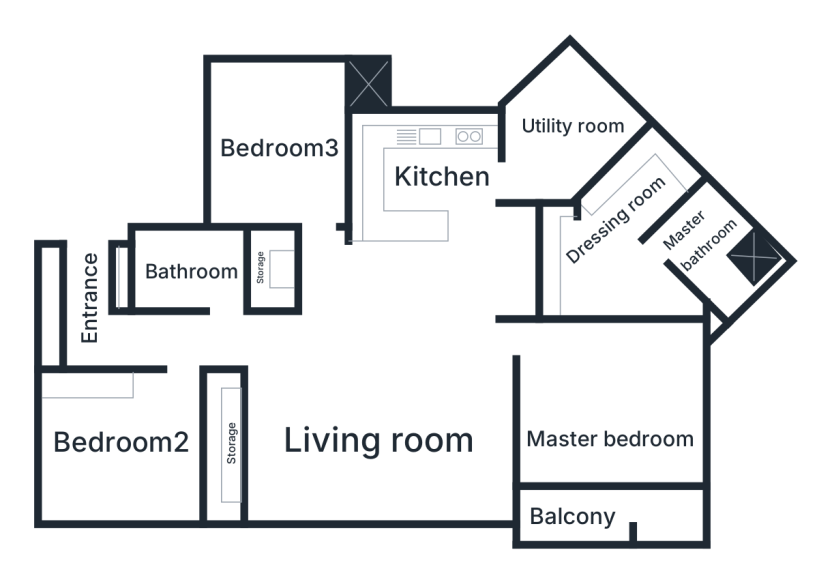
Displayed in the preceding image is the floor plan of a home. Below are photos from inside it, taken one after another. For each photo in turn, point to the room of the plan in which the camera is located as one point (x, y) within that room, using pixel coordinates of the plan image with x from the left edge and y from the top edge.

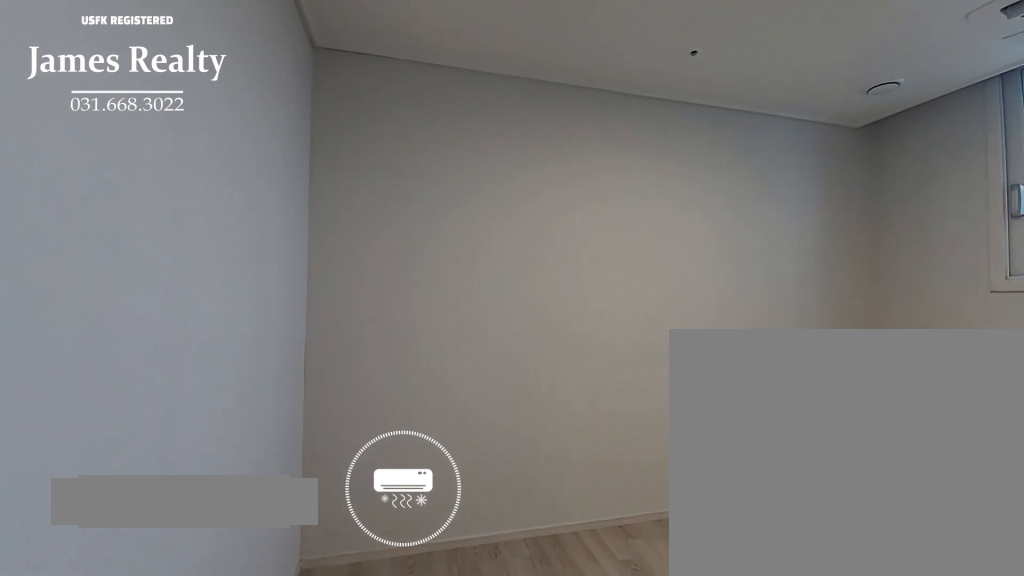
(293, 132)
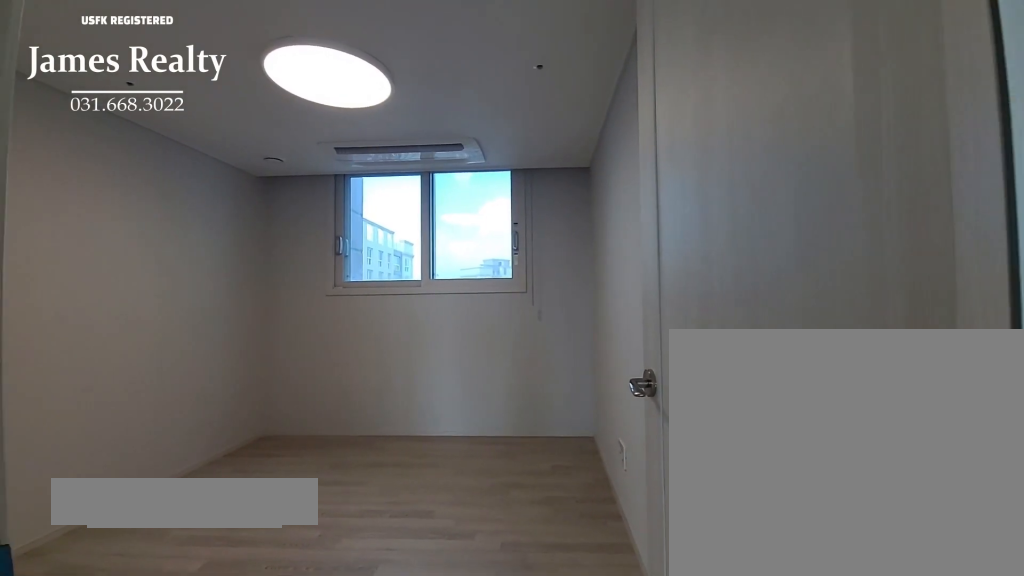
(293, 132)
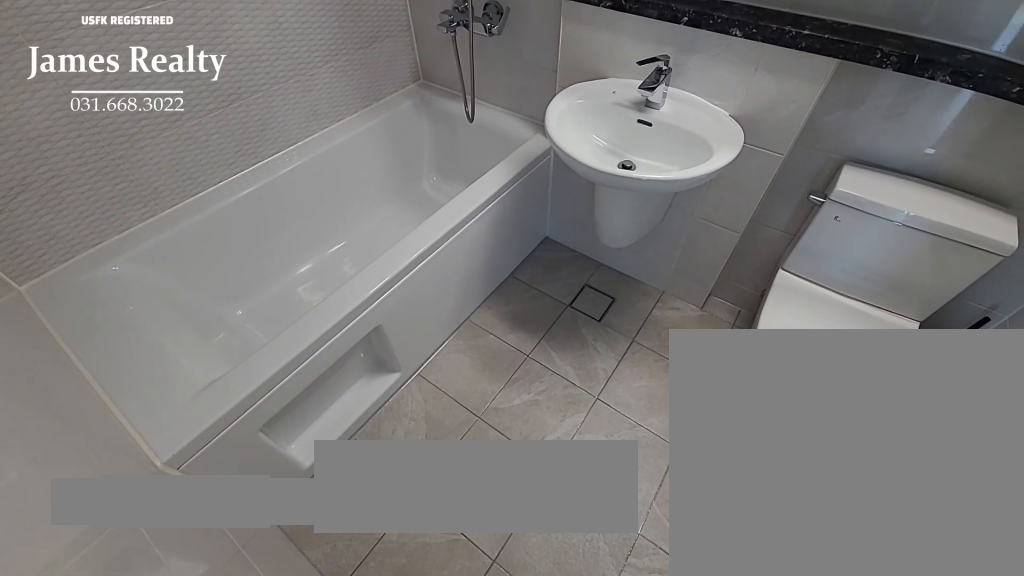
(198, 258)
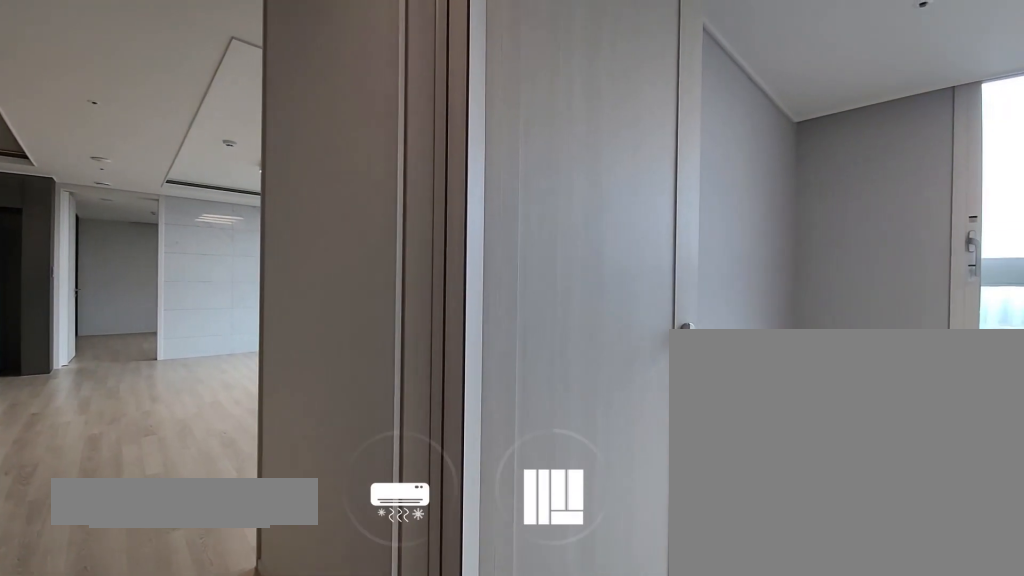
(159, 425)
